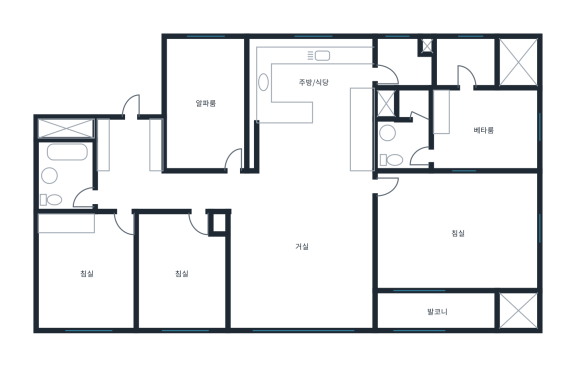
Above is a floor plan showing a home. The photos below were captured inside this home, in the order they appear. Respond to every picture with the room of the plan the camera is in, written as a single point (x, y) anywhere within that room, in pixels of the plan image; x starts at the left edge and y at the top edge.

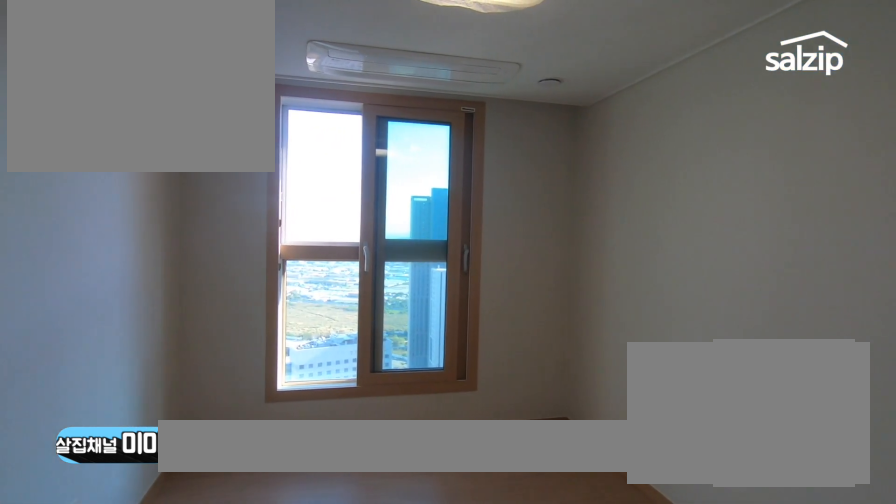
(181, 270)
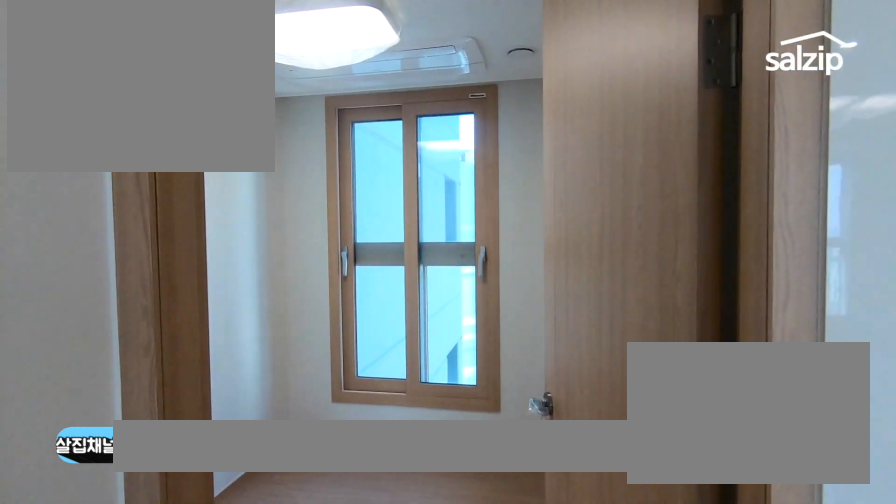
(206, 105)
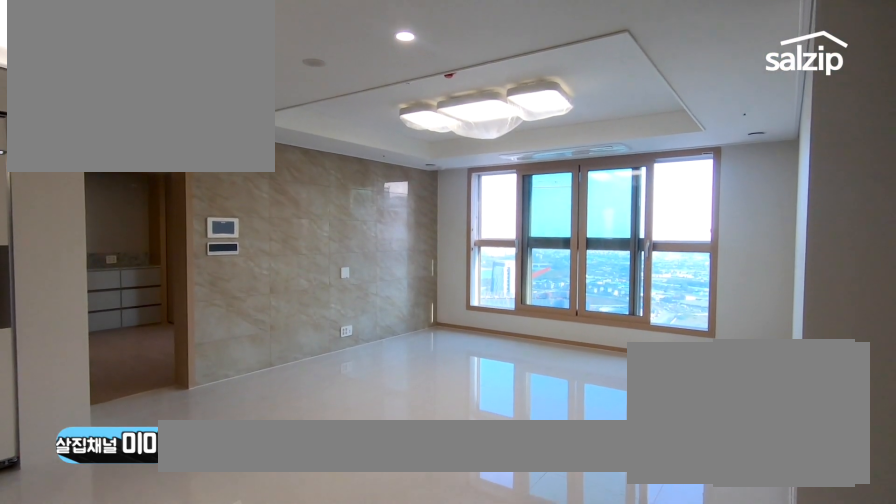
(303, 257)
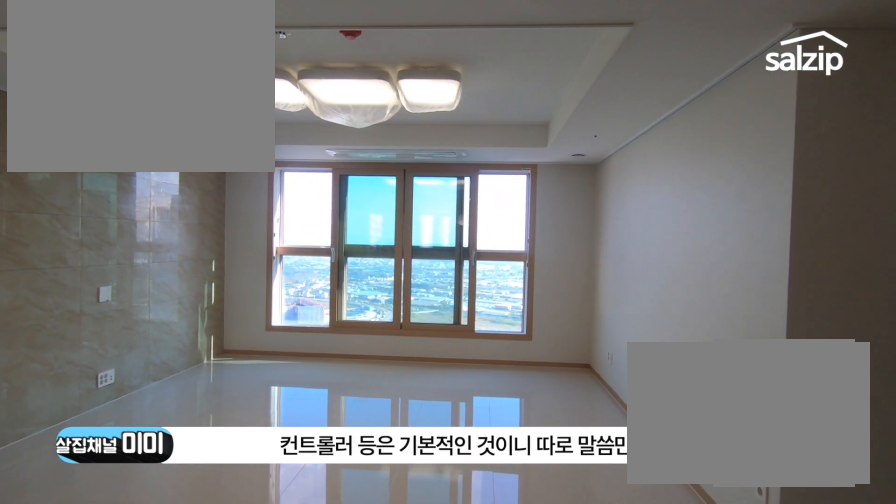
(278, 228)
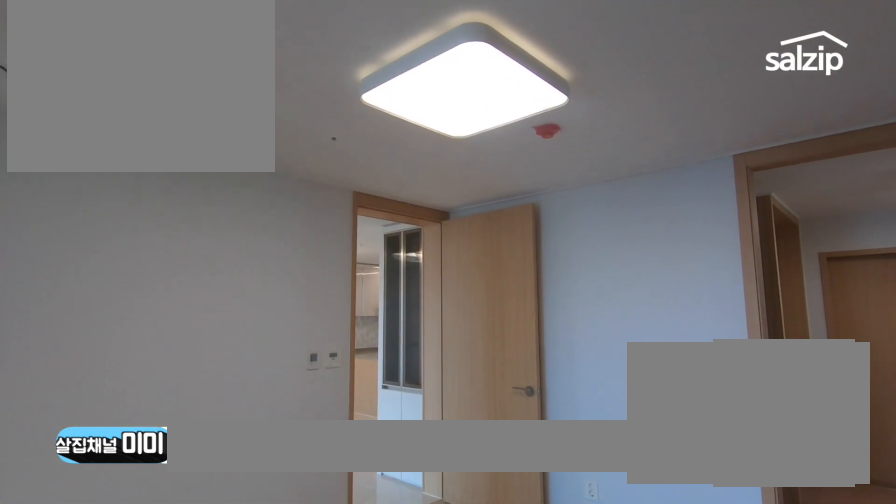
(456, 232)
